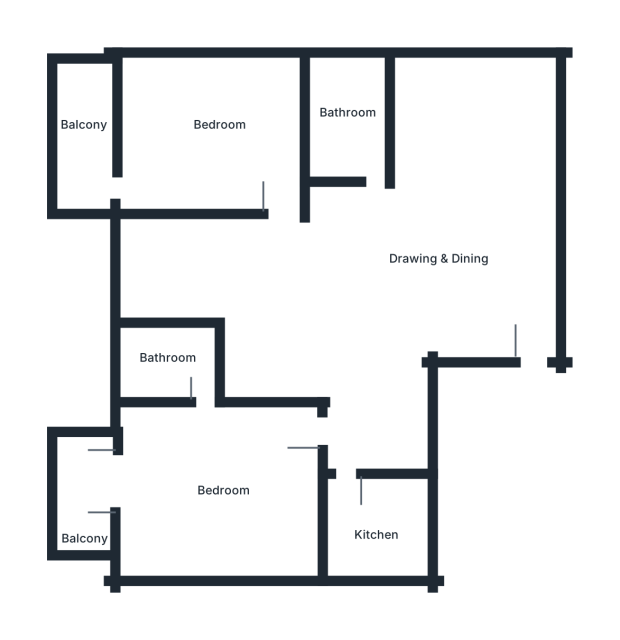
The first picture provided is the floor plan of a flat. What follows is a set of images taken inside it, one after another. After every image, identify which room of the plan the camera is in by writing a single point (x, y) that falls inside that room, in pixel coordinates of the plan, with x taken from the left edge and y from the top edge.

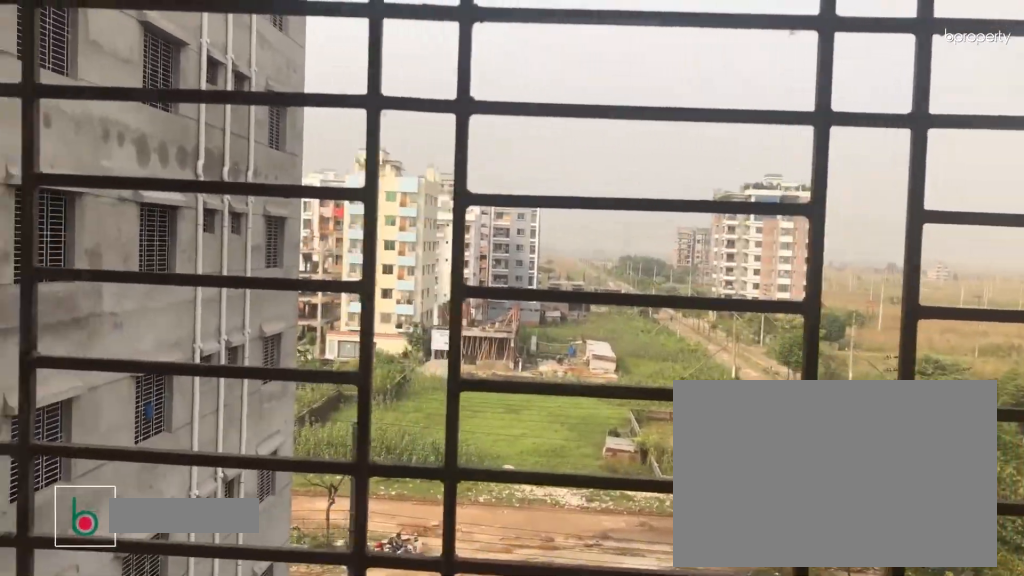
(85, 490)
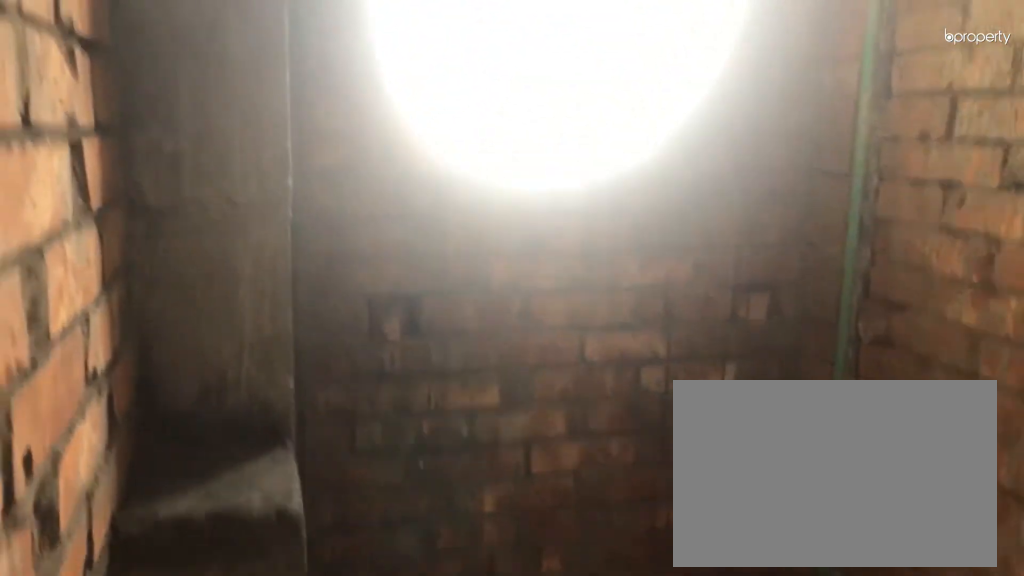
(164, 364)
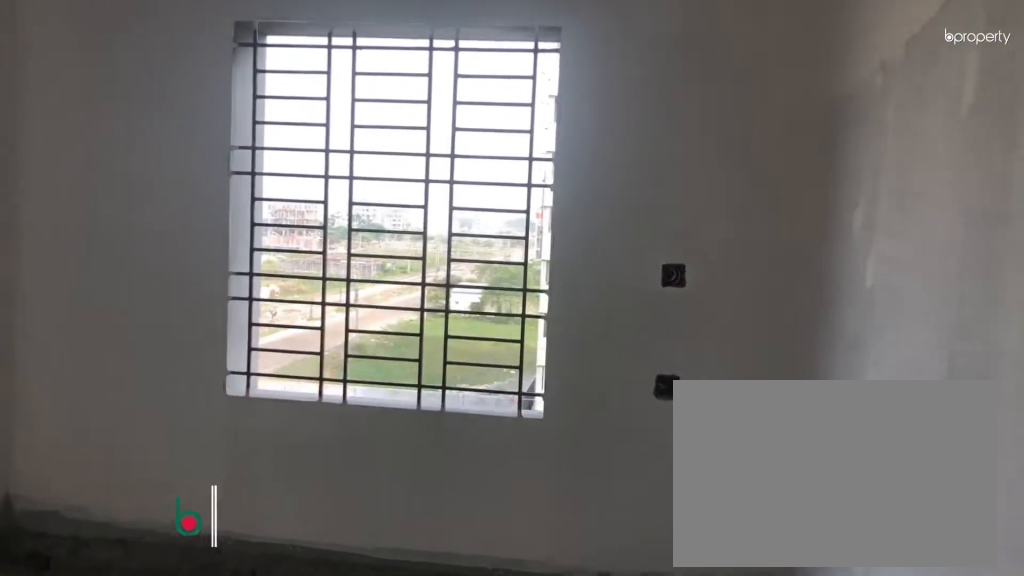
(204, 129)
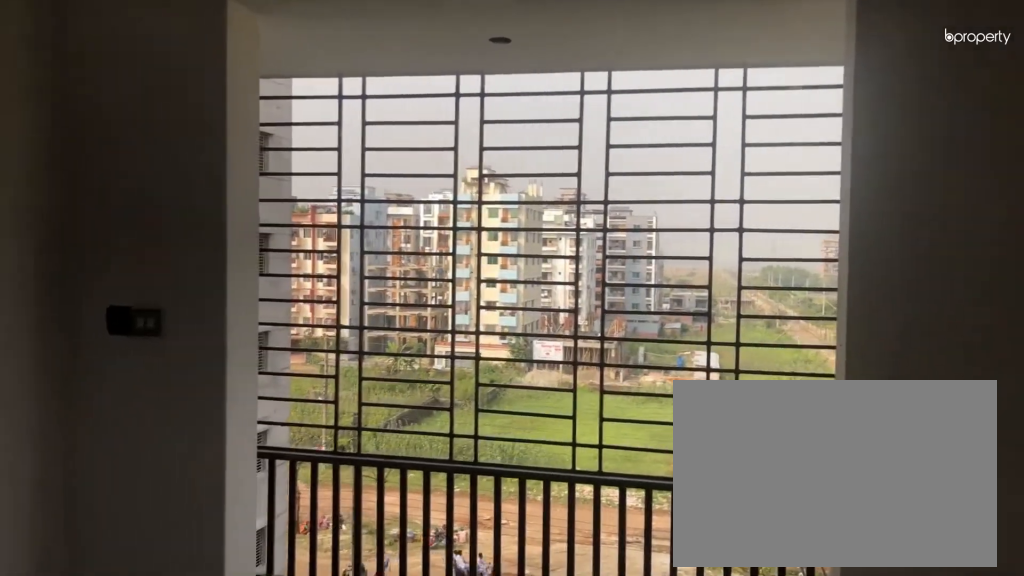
(204, 129)
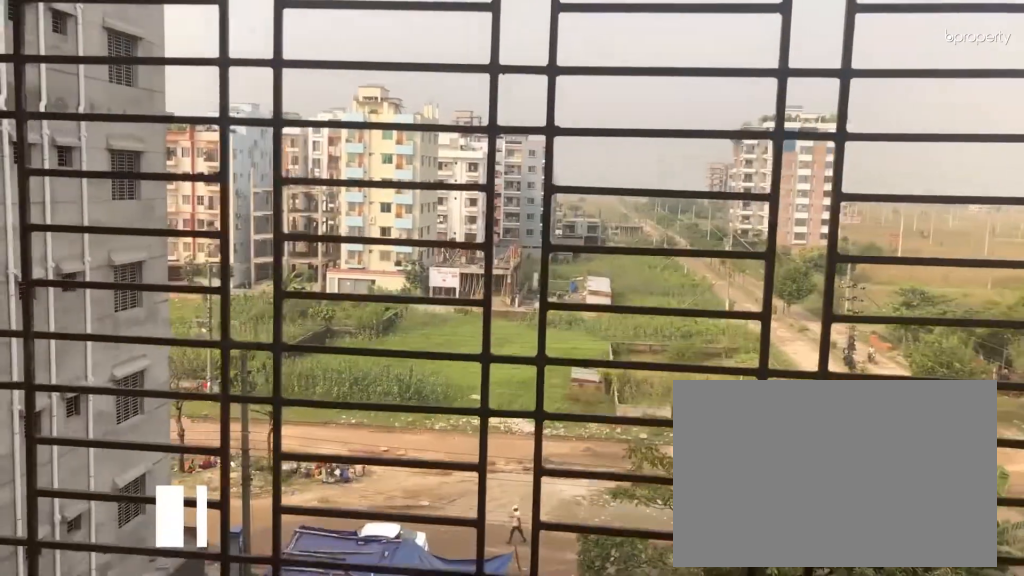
(81, 131)
